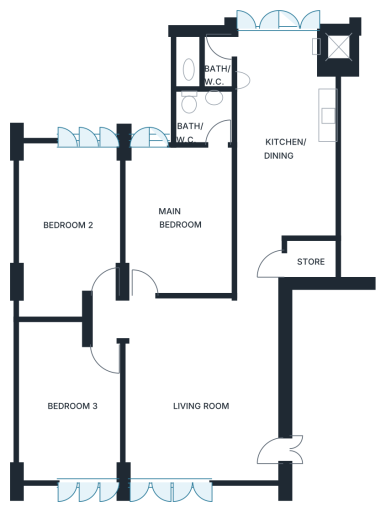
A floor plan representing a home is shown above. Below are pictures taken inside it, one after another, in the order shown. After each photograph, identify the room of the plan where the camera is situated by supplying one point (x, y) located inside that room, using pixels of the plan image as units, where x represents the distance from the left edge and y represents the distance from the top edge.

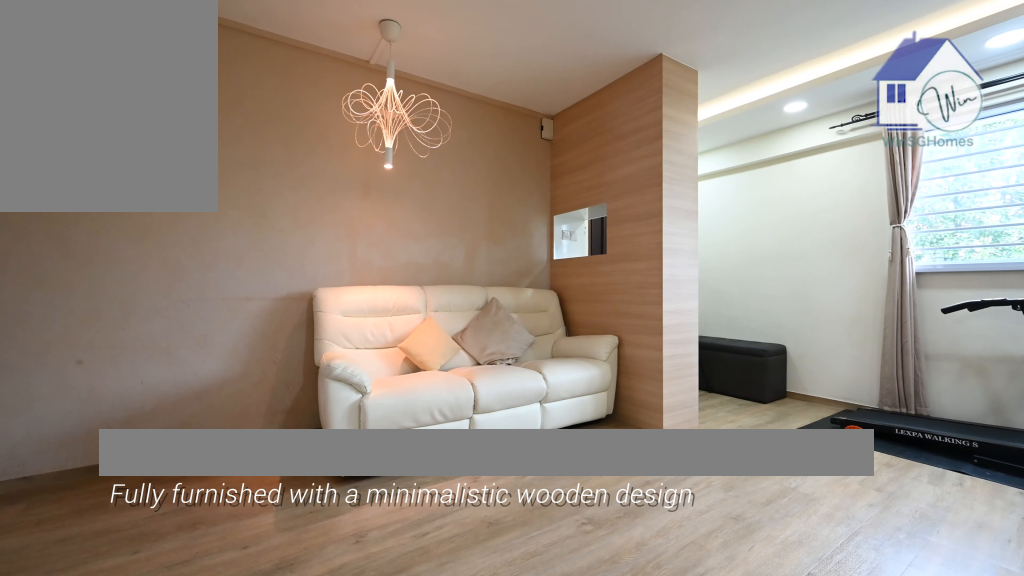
(205, 387)
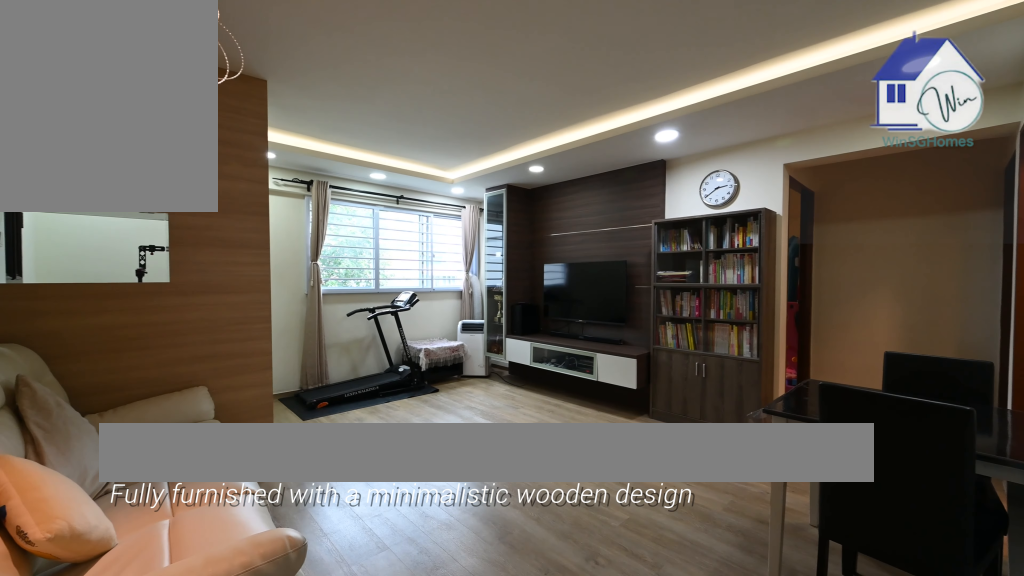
(205, 388)
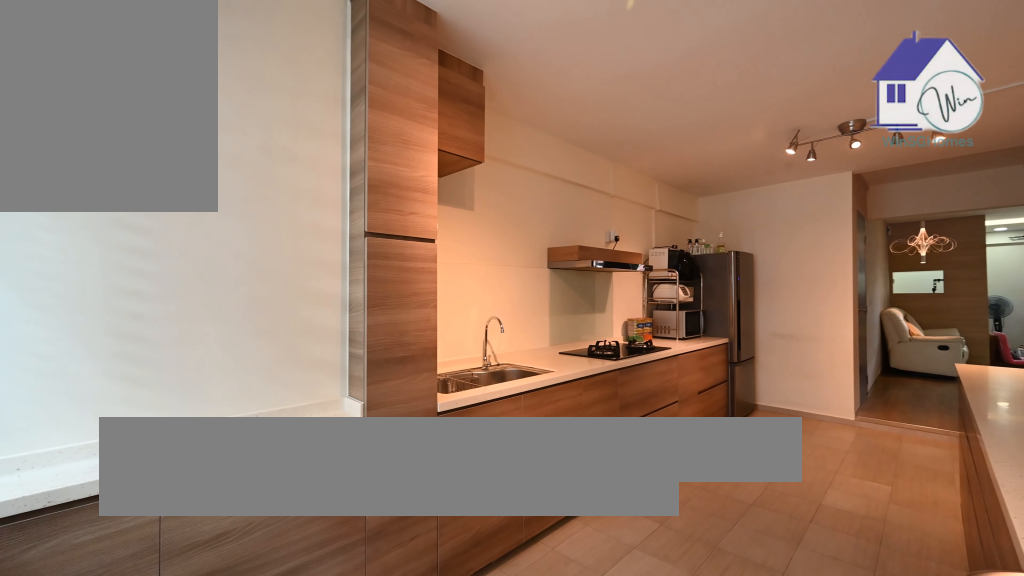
(284, 134)
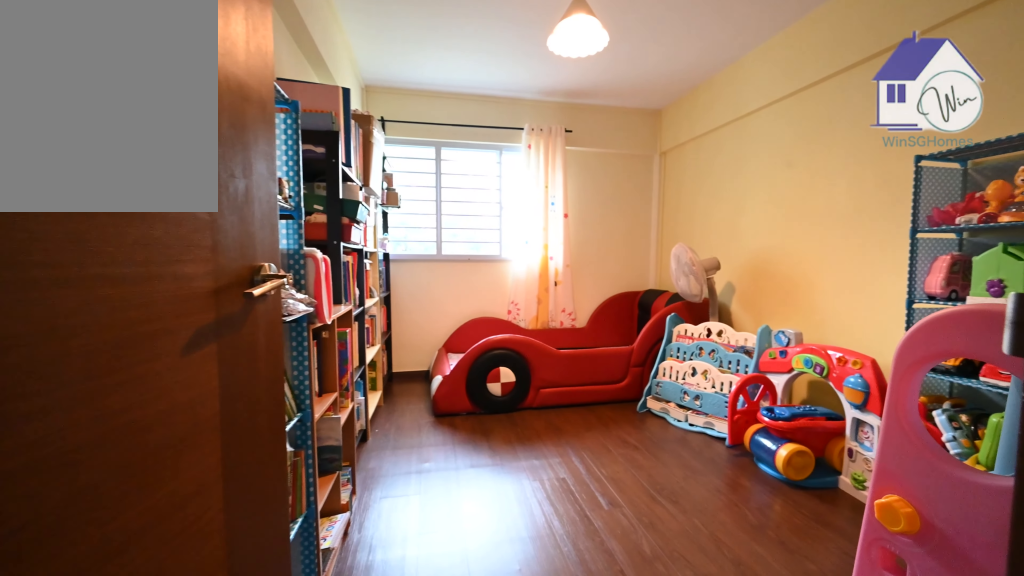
(69, 402)
